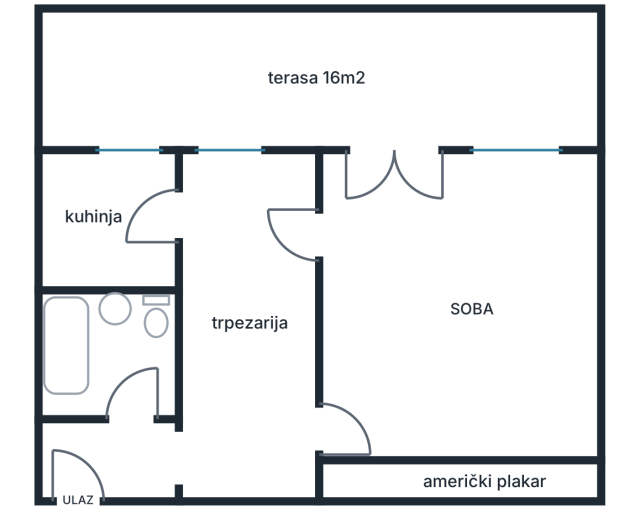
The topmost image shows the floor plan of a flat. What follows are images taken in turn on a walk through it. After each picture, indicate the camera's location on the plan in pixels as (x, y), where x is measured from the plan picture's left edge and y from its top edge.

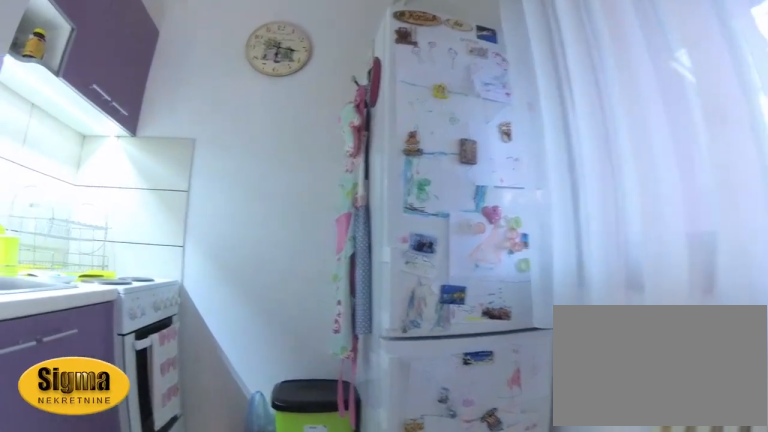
(171, 225)
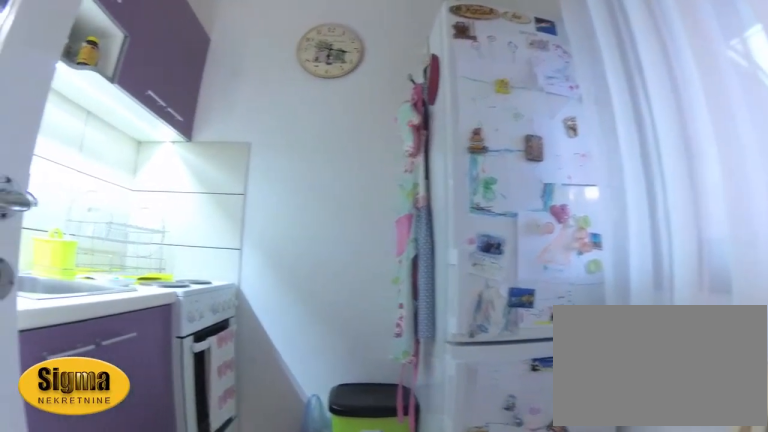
(163, 226)
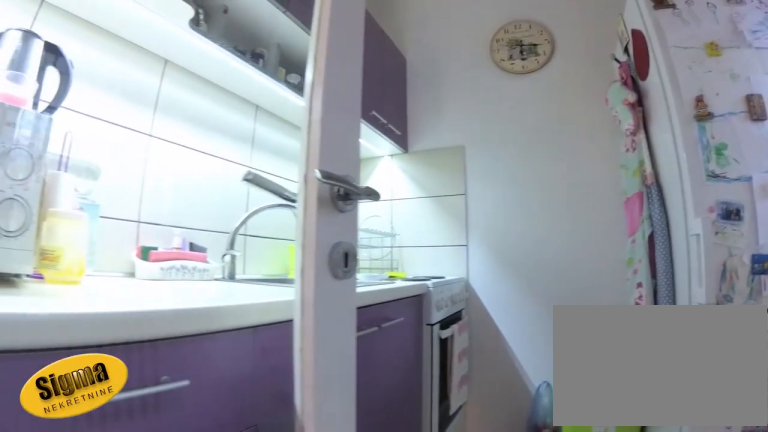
(159, 209)
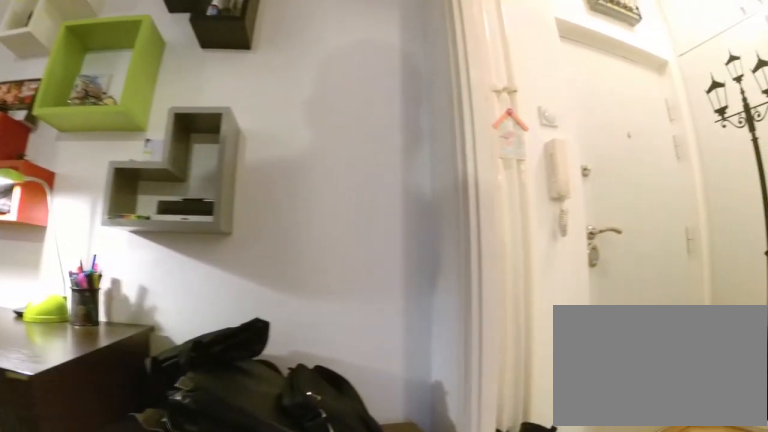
(222, 408)
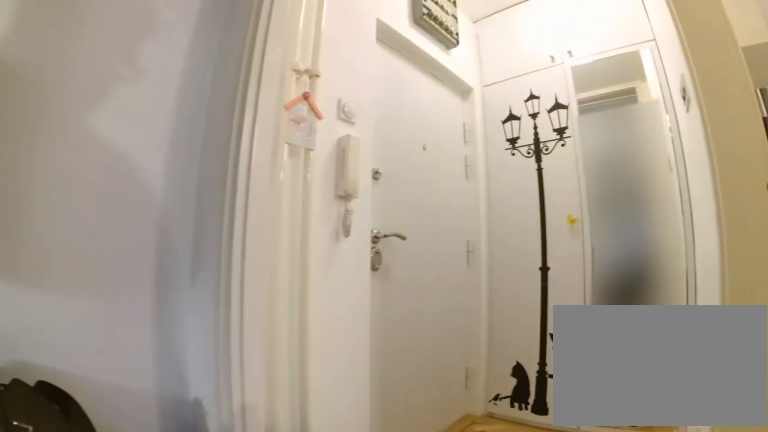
(220, 430)
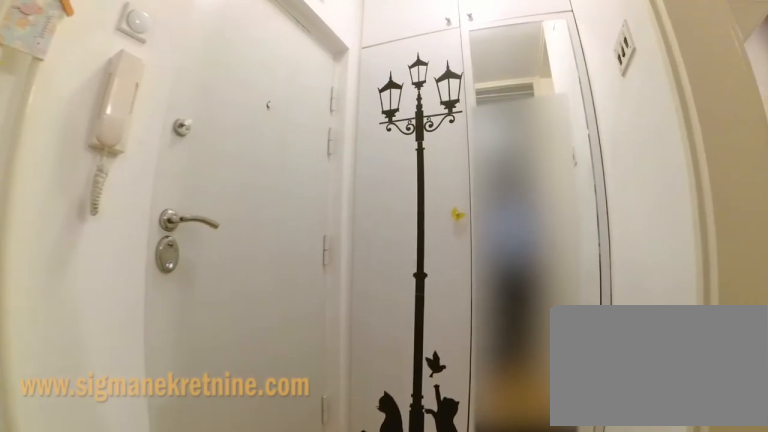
(208, 452)
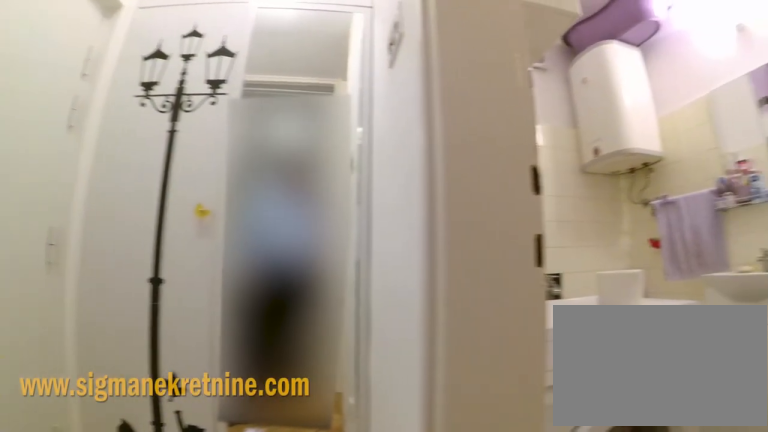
(171, 453)
